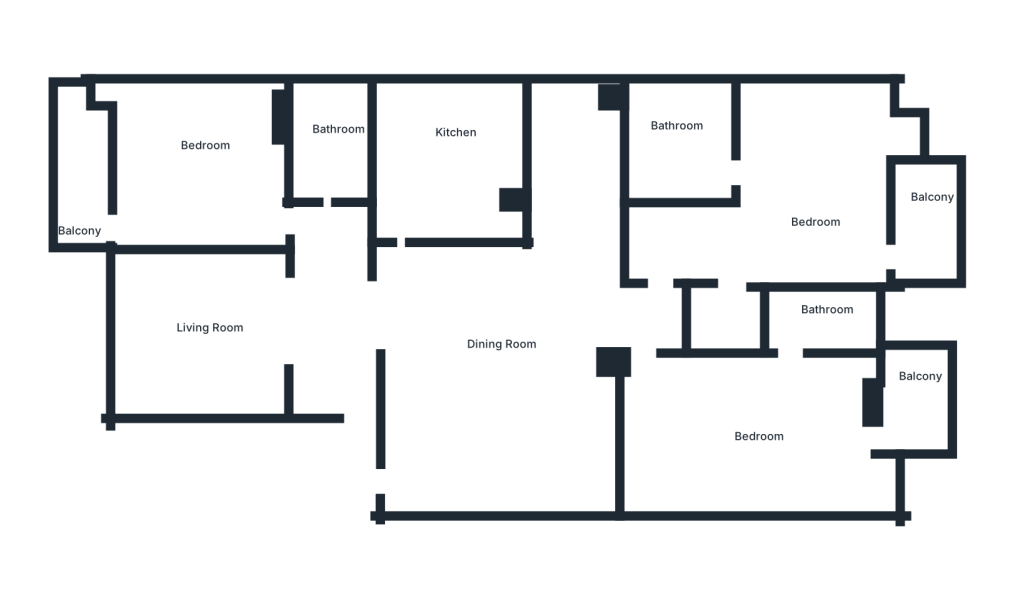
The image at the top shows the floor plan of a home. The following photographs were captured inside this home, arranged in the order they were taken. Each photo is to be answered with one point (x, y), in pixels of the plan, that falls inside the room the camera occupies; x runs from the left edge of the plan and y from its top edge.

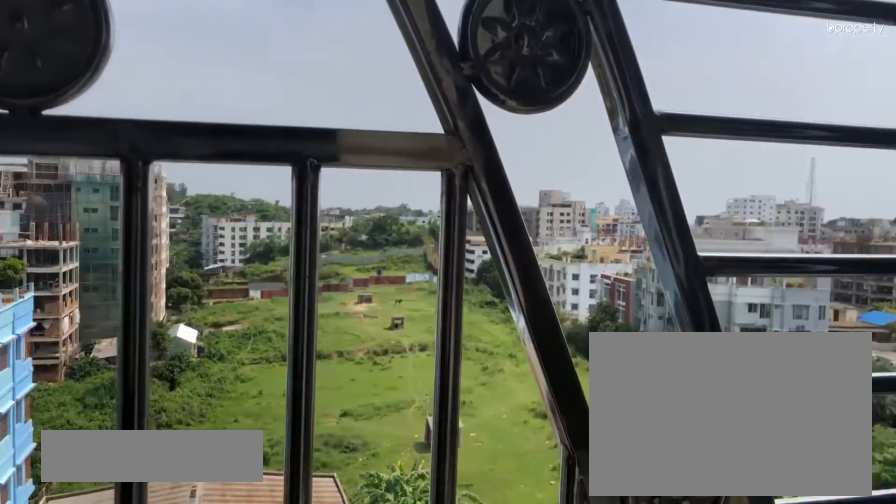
(76, 187)
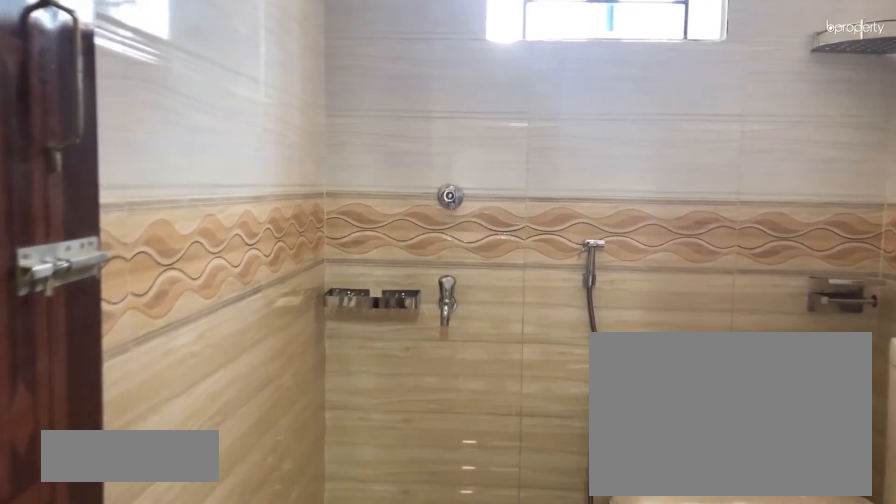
(333, 156)
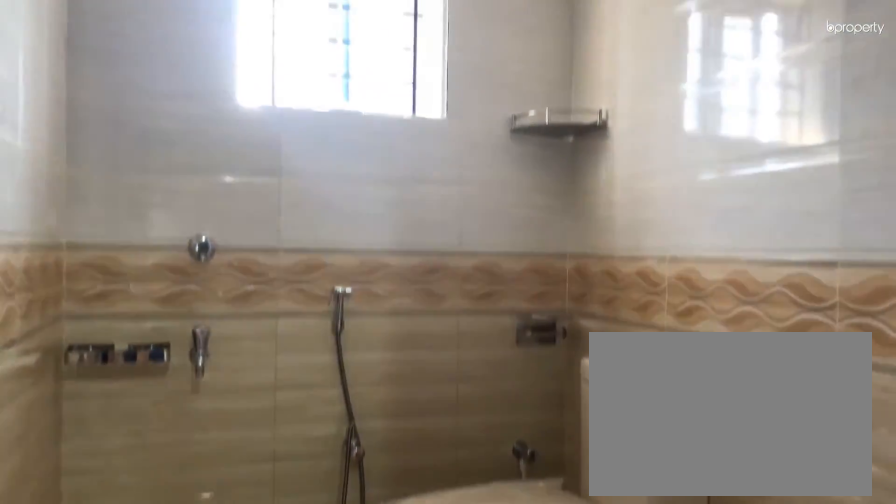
(335, 157)
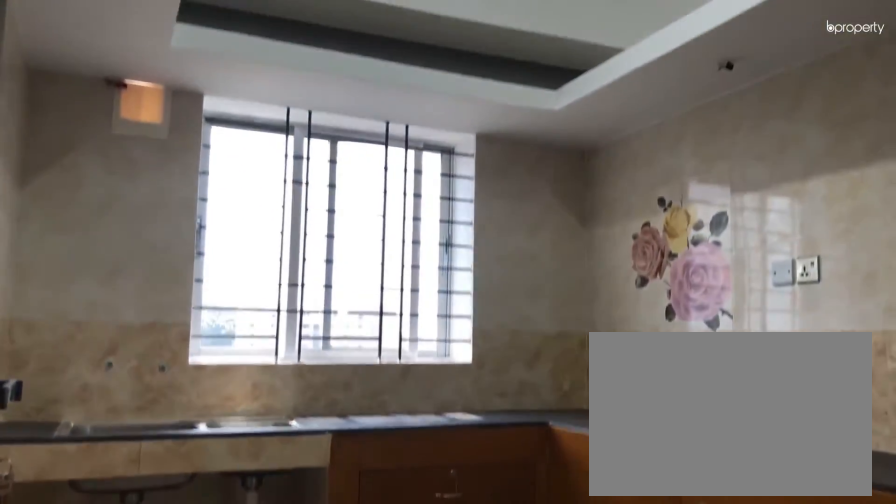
(458, 156)
